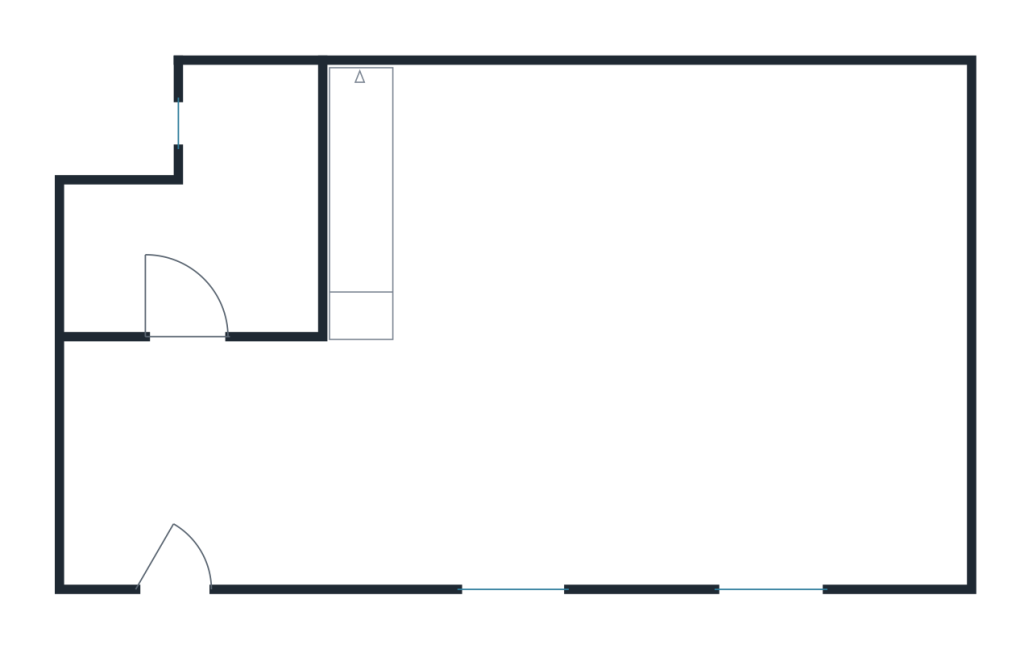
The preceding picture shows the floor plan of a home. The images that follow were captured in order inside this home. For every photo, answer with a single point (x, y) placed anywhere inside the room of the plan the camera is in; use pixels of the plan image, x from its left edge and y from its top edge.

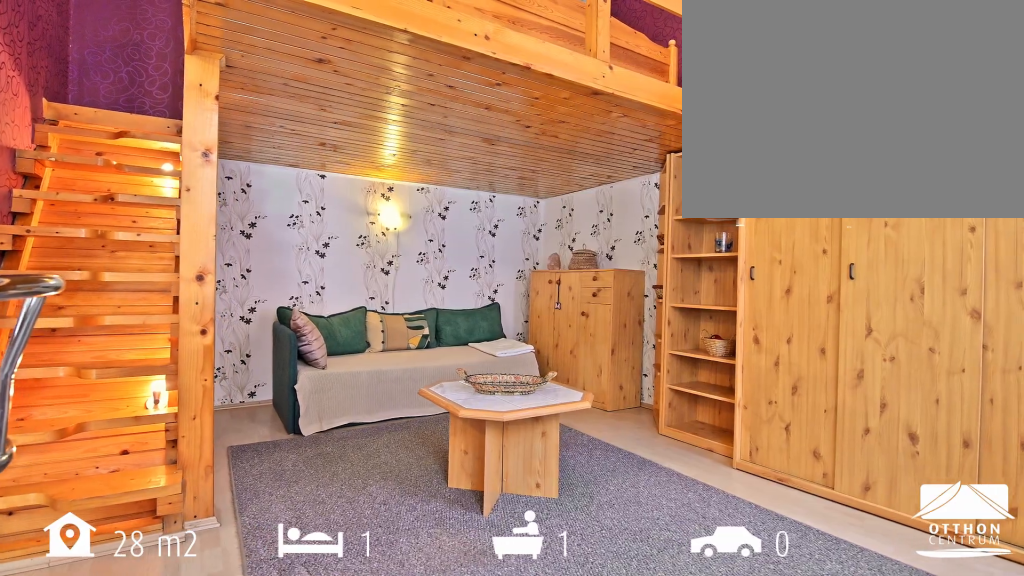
(678, 335)
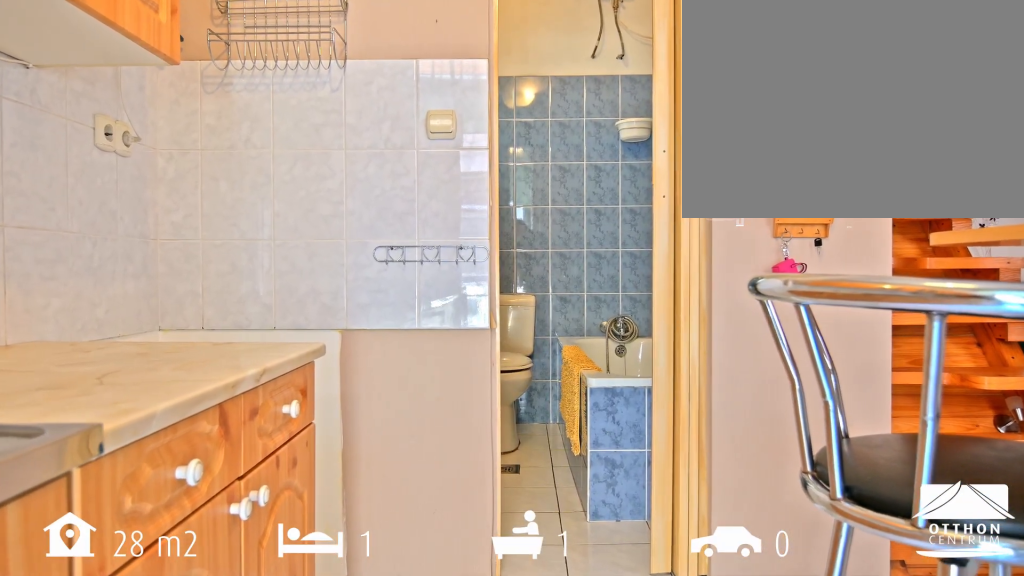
(179, 462)
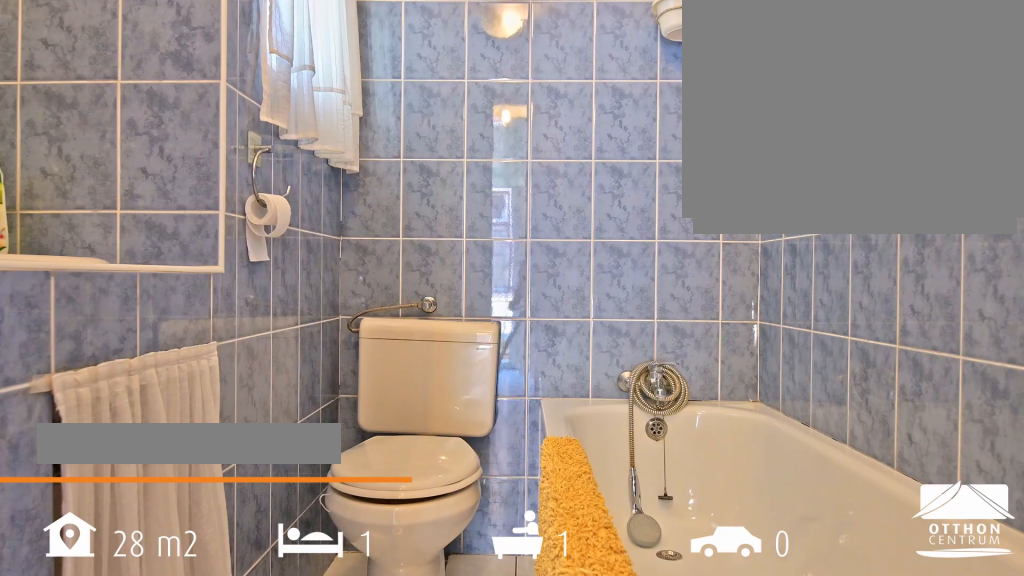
(247, 208)
